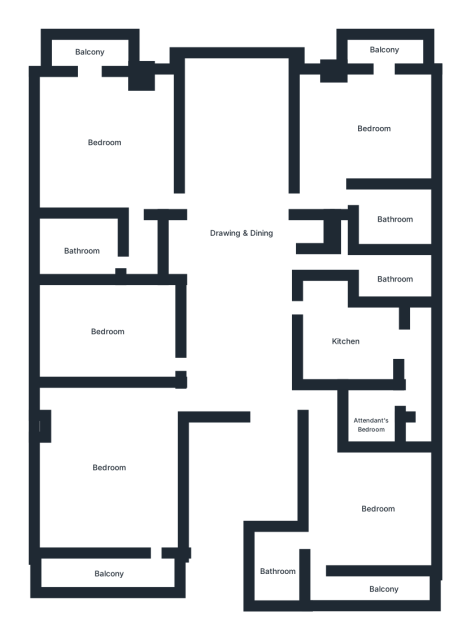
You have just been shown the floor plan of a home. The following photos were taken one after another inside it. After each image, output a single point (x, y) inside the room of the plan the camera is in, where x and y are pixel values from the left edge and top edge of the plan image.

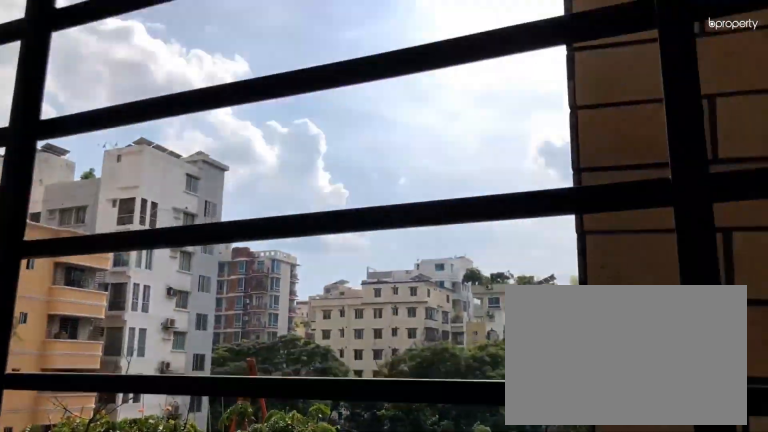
(383, 51)
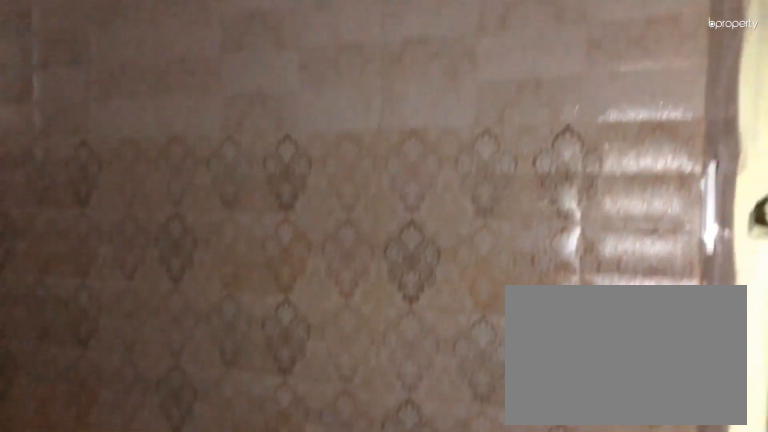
(393, 274)
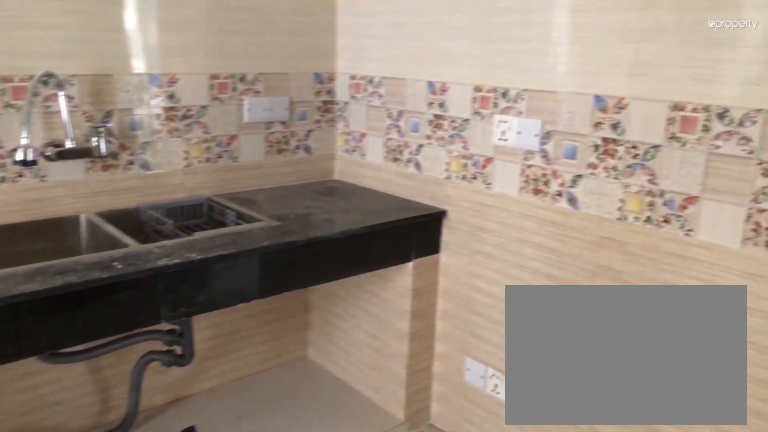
(354, 342)
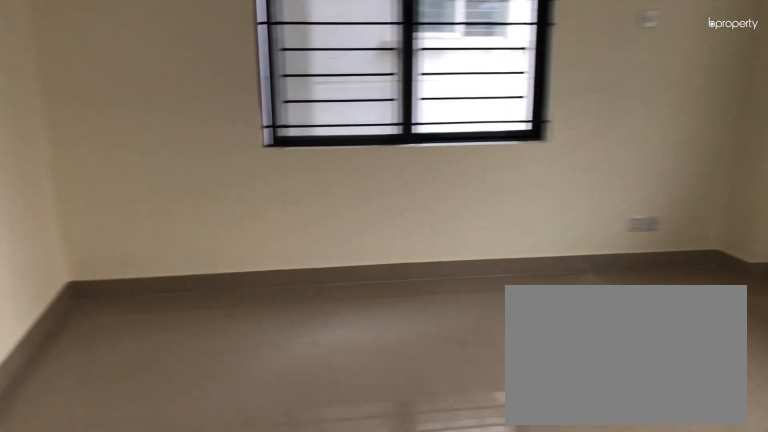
(373, 509)
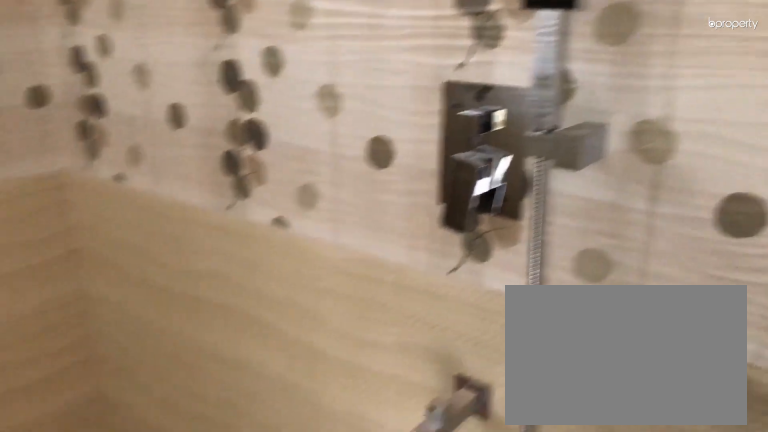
(276, 570)
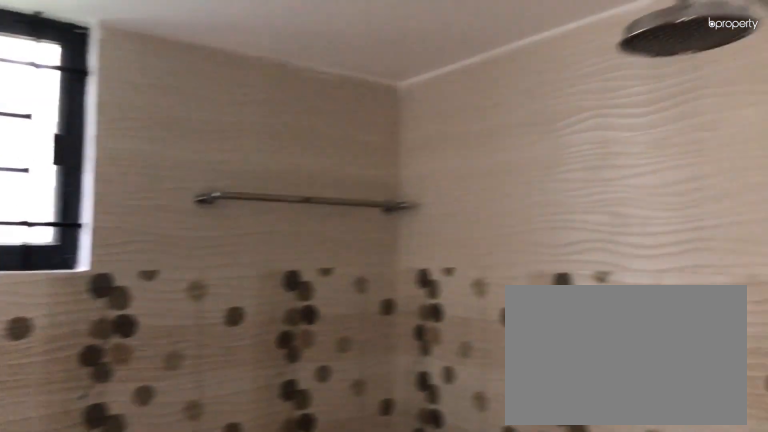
(276, 570)
